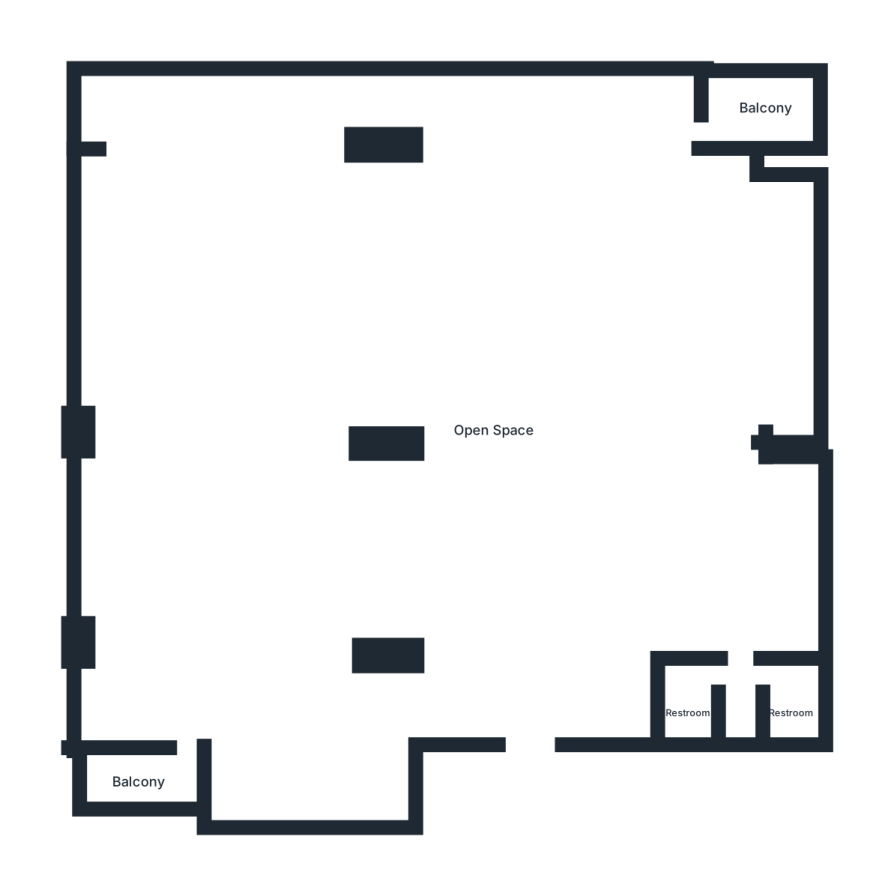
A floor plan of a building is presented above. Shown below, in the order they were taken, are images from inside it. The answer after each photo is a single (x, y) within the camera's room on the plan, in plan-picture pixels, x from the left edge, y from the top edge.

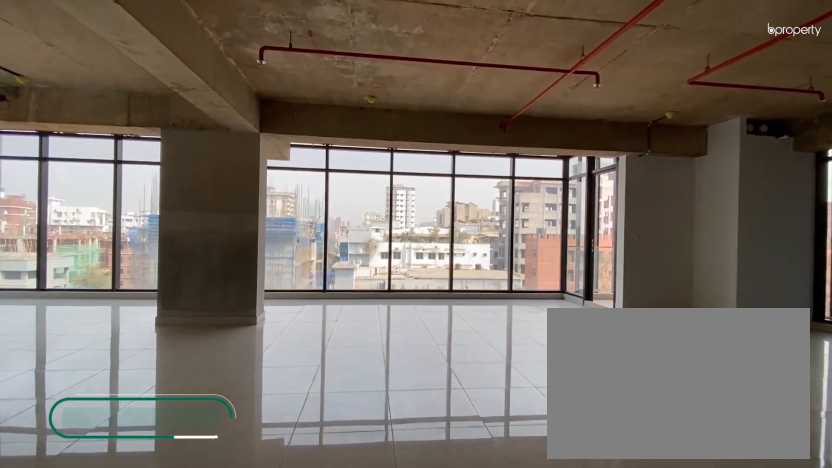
(494, 219)
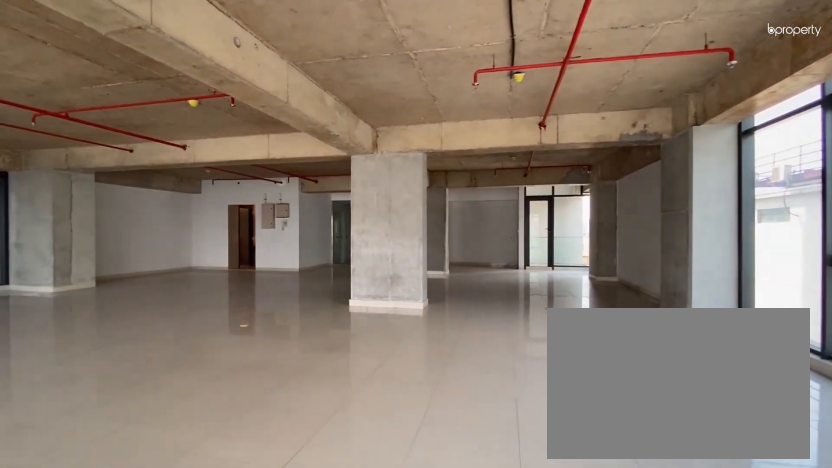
(287, 336)
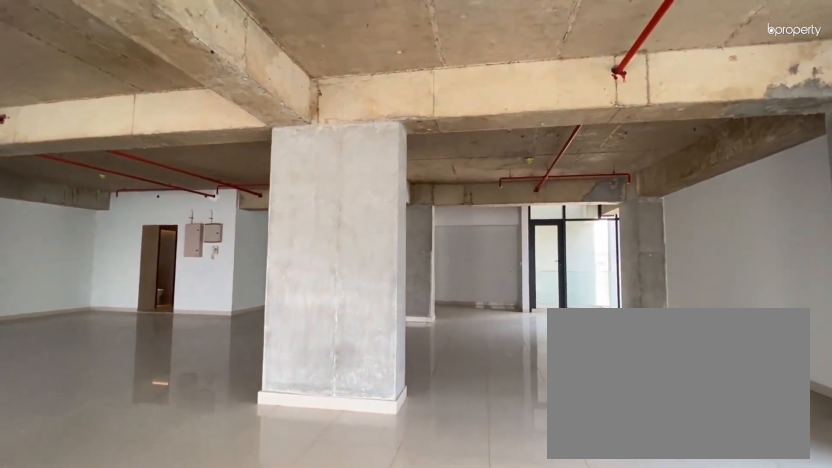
(263, 625)
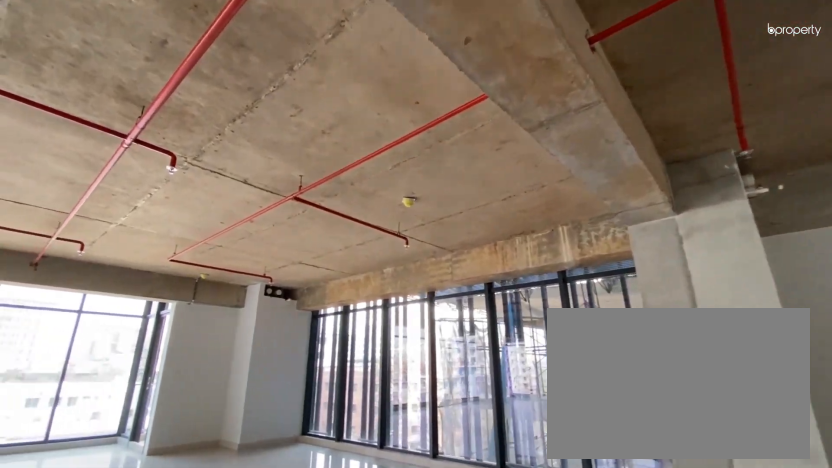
(263, 625)
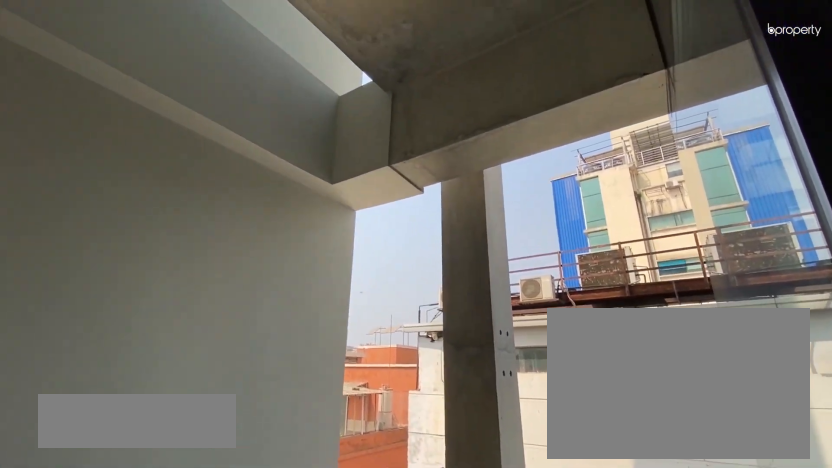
(137, 781)
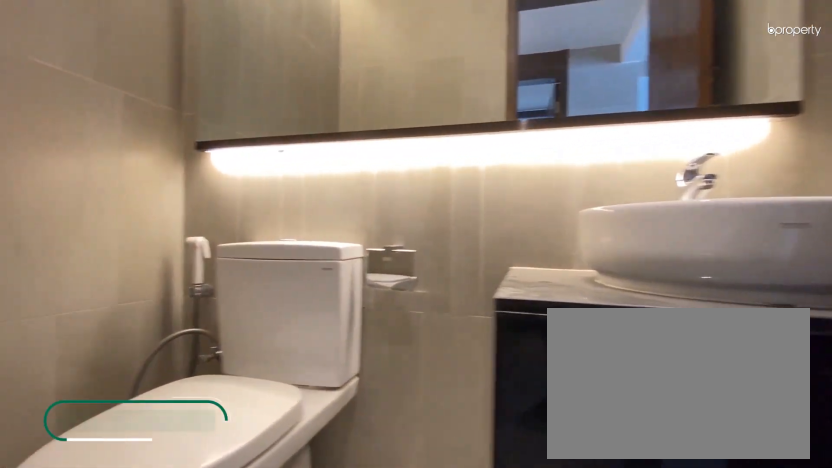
(686, 710)
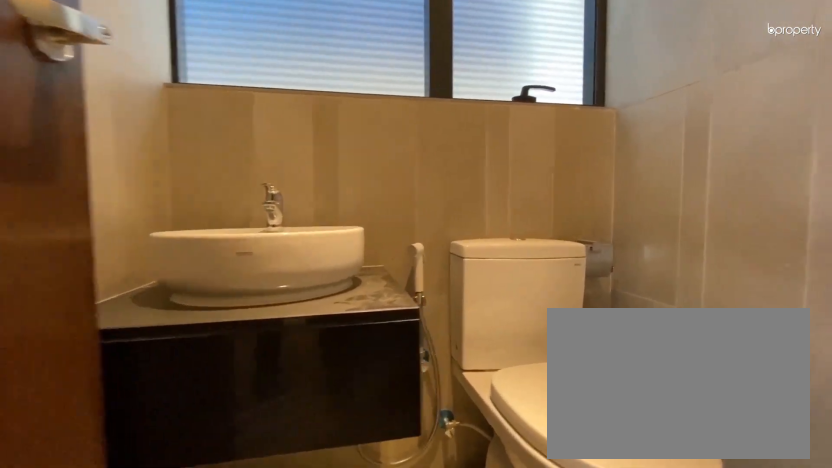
(788, 713)
